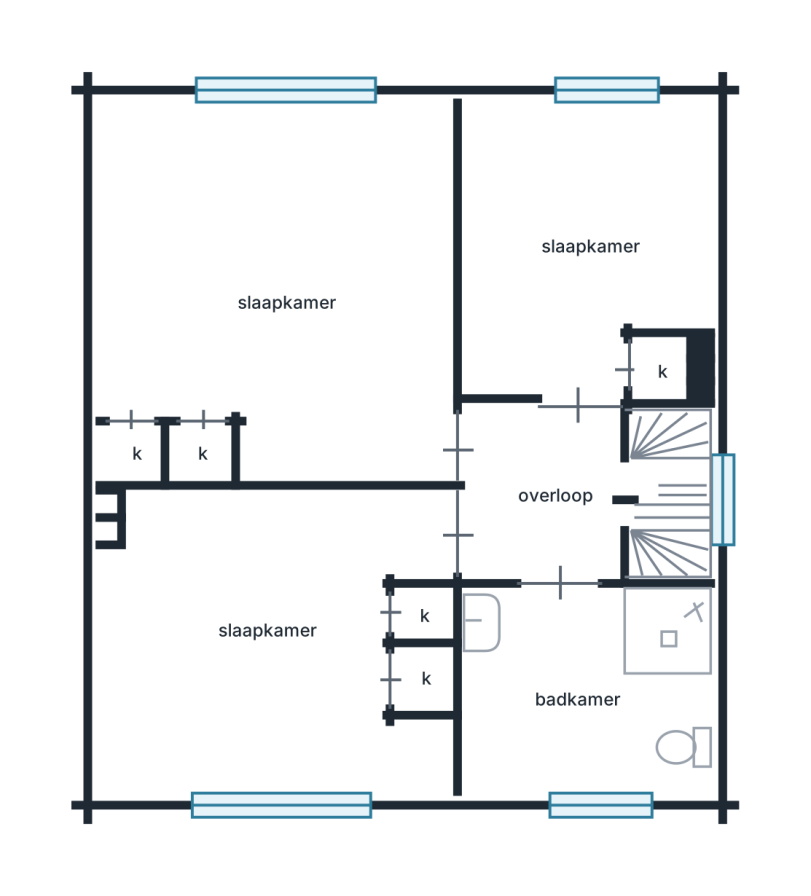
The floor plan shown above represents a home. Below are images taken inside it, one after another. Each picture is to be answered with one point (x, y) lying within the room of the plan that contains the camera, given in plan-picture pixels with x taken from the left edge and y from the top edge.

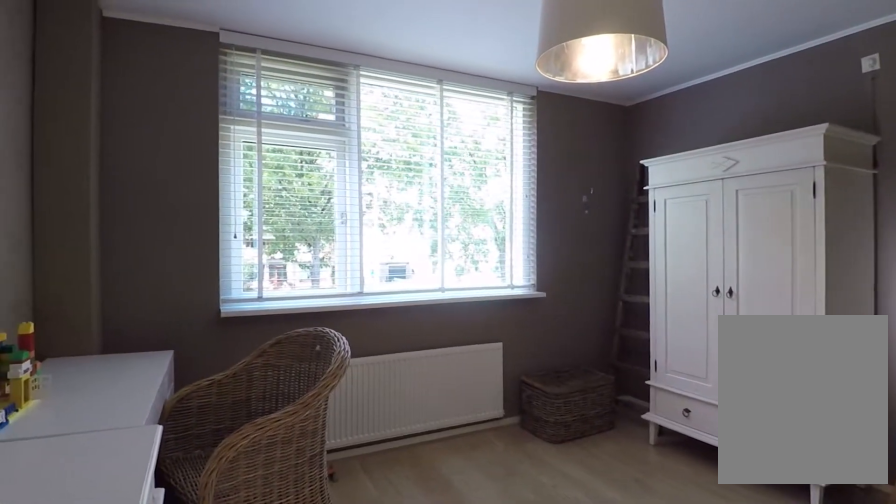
(274, 644)
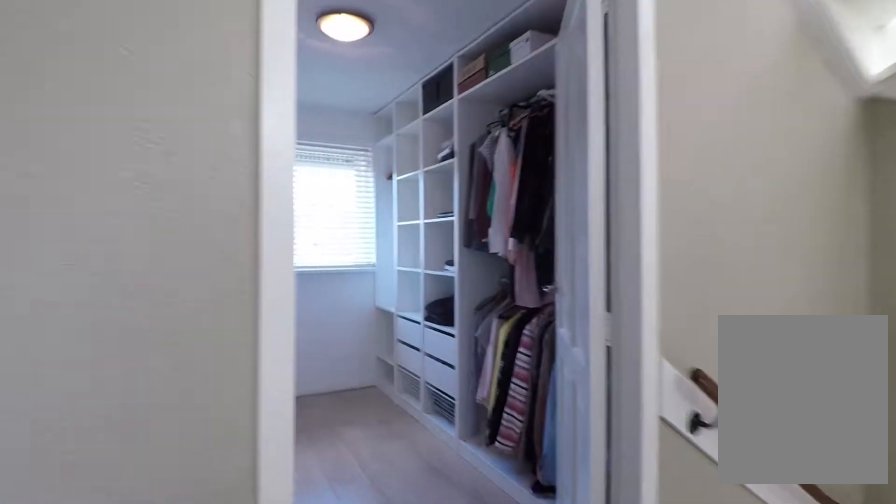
(586, 494)
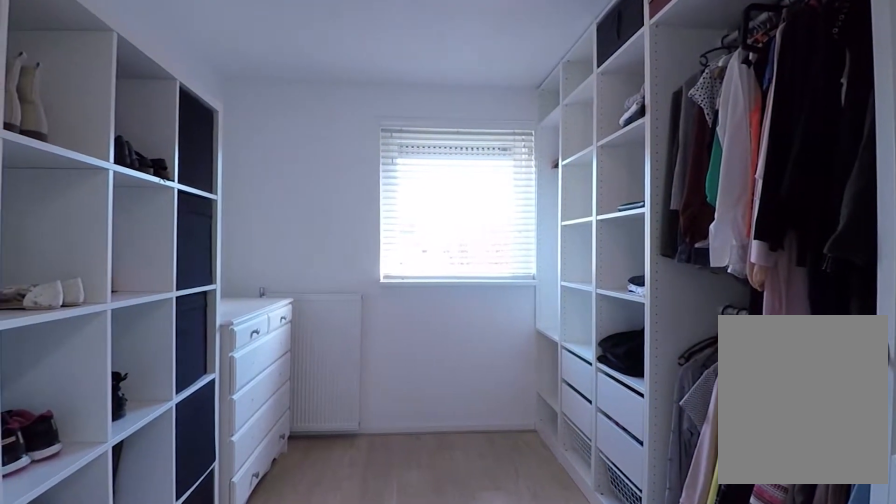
(580, 244)
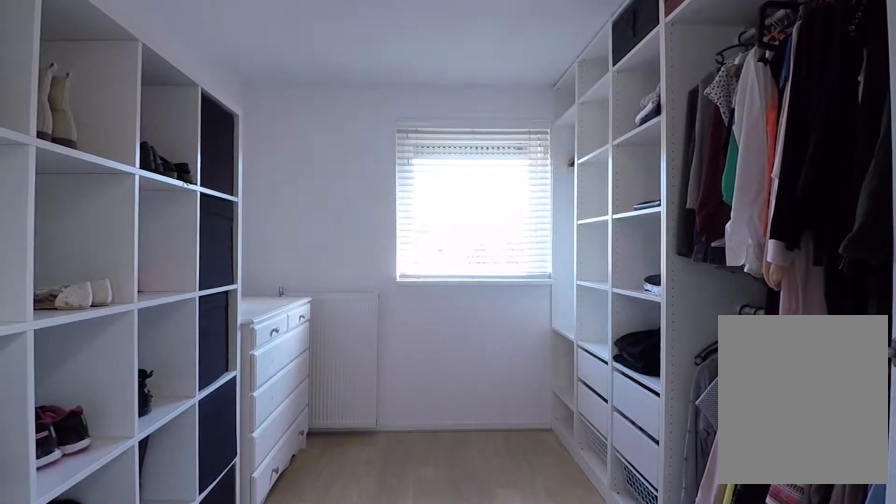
(580, 244)
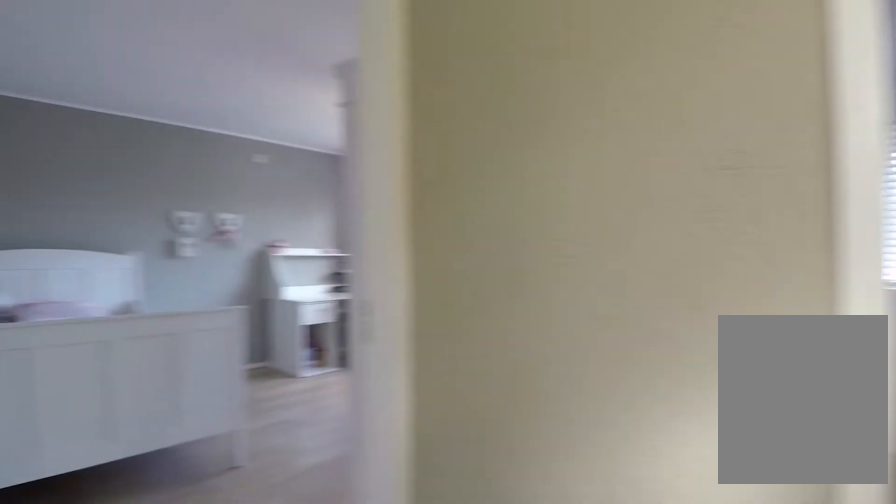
(586, 494)
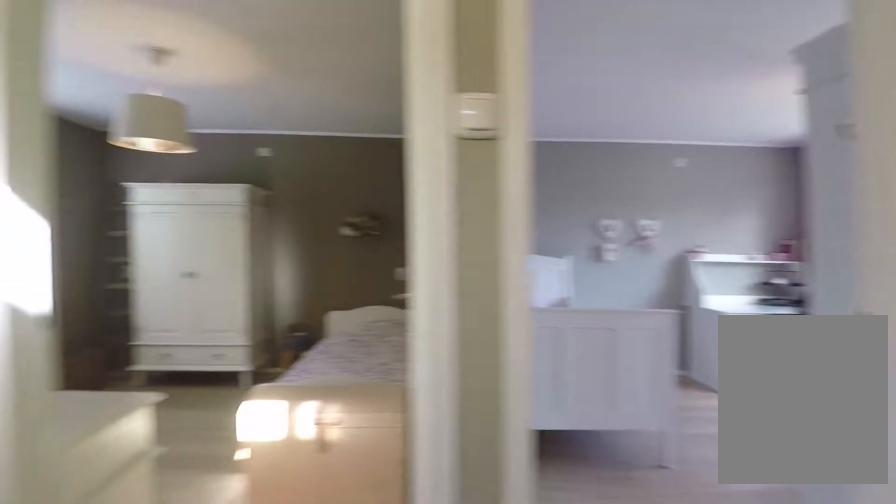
(586, 494)
